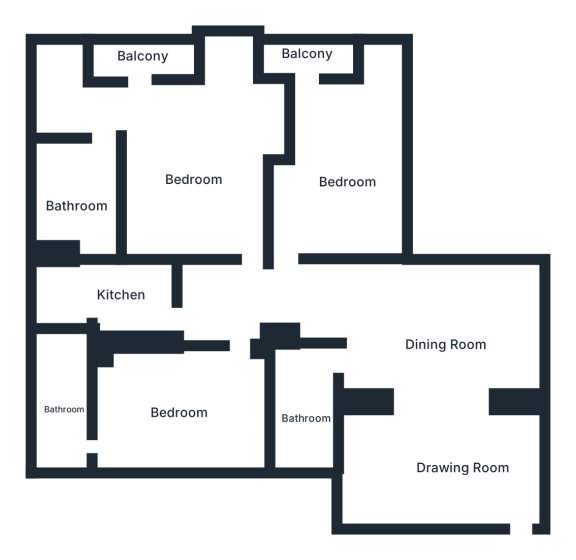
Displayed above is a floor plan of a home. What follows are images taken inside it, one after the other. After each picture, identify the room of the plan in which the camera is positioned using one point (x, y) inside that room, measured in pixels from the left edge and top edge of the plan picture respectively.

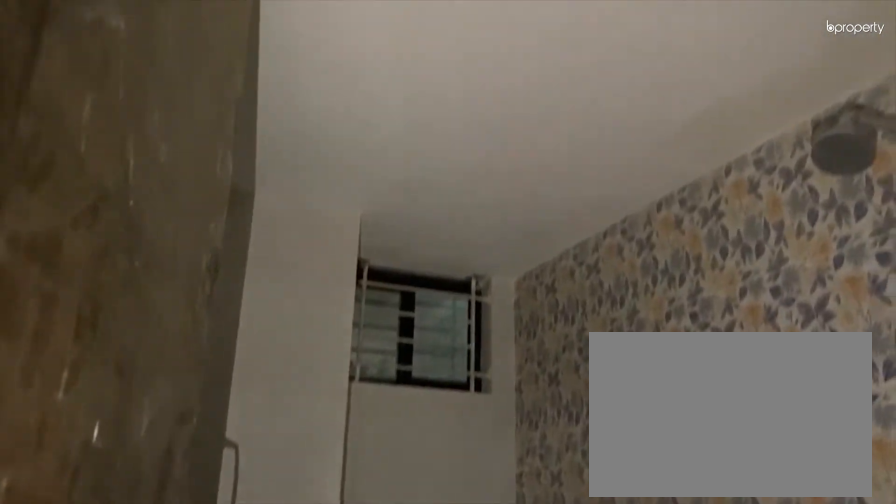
(308, 415)
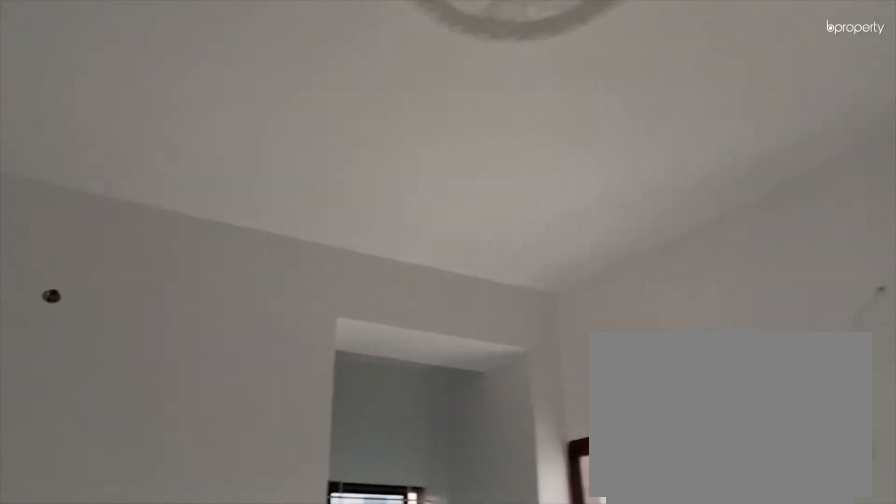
(198, 177)
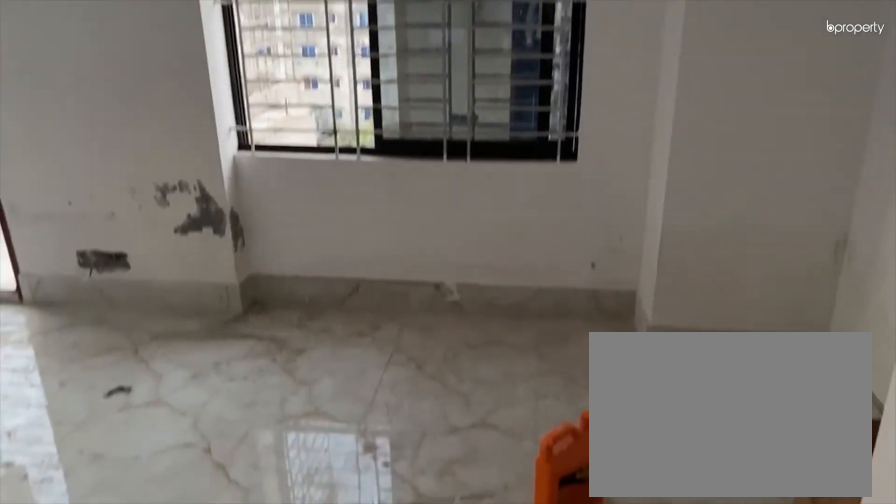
(198, 177)
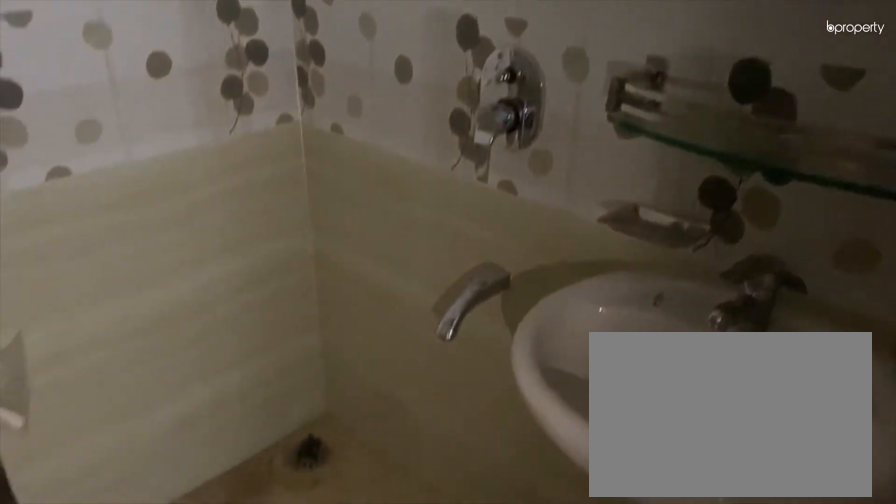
(77, 206)
